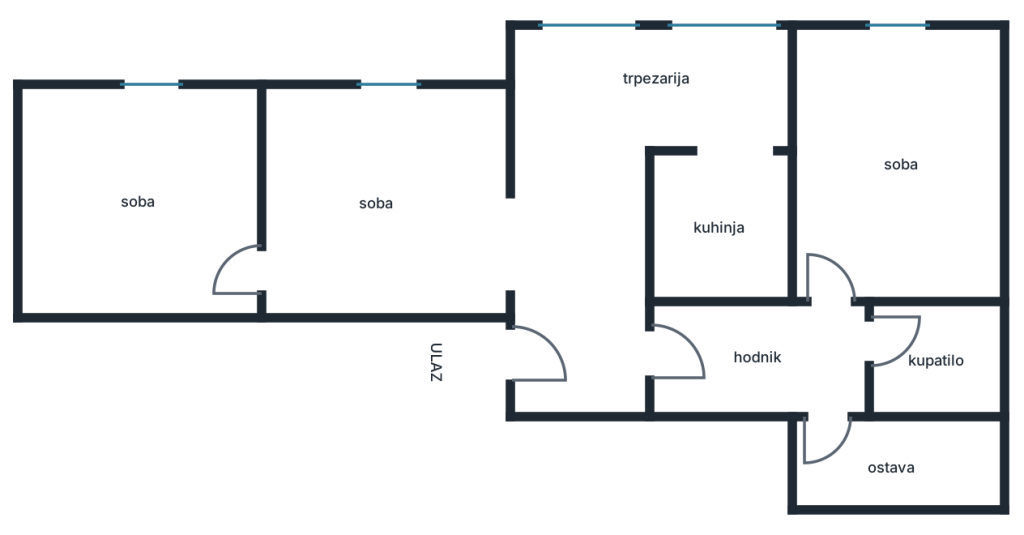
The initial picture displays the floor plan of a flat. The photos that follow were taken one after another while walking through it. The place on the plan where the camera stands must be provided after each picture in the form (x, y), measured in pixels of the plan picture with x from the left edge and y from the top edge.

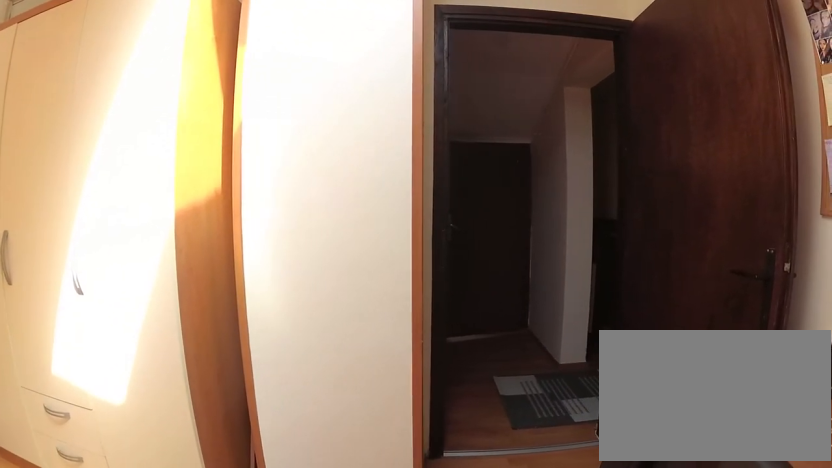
(843, 135)
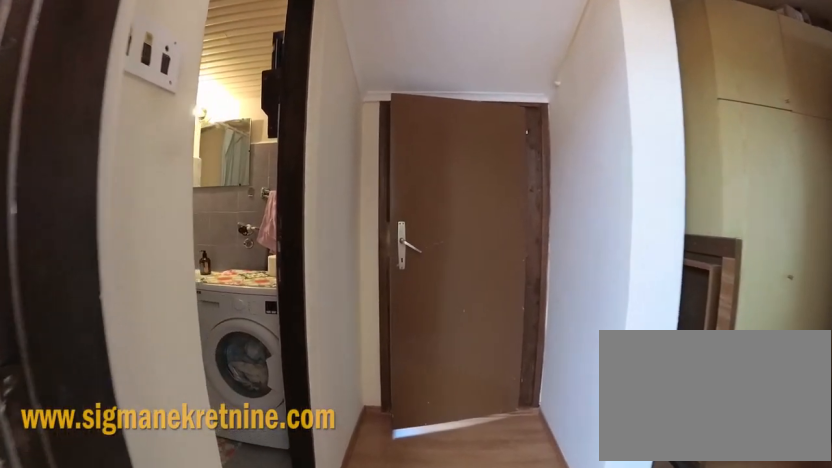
(844, 233)
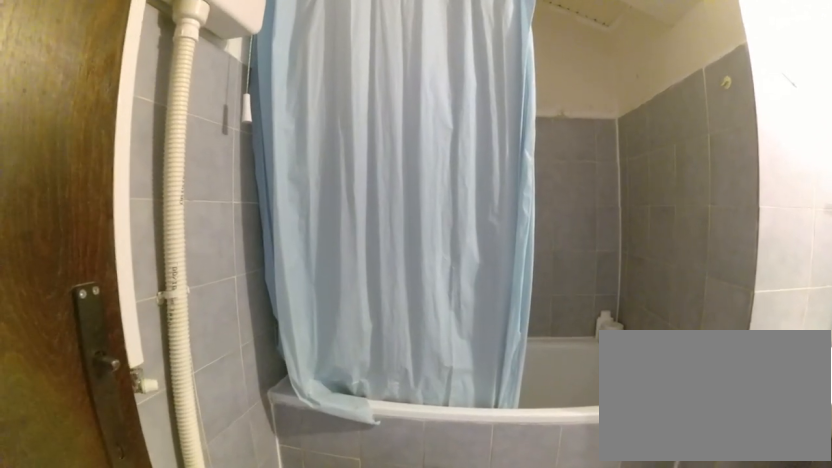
(879, 355)
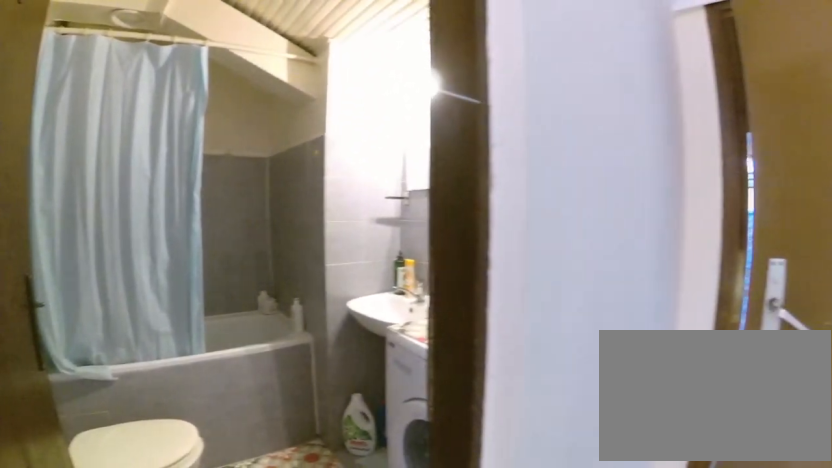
(834, 352)
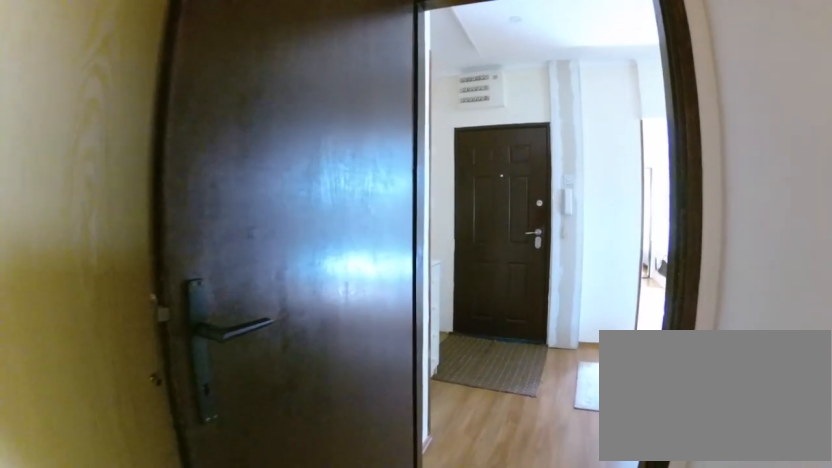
(762, 362)
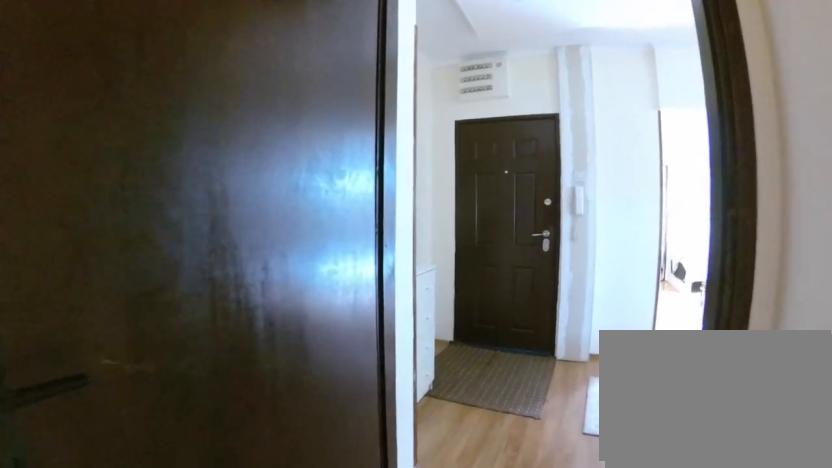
(740, 363)
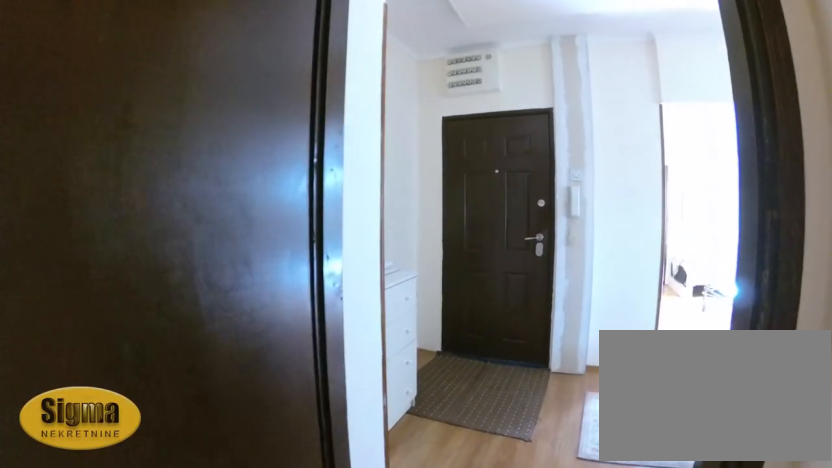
(717, 362)
